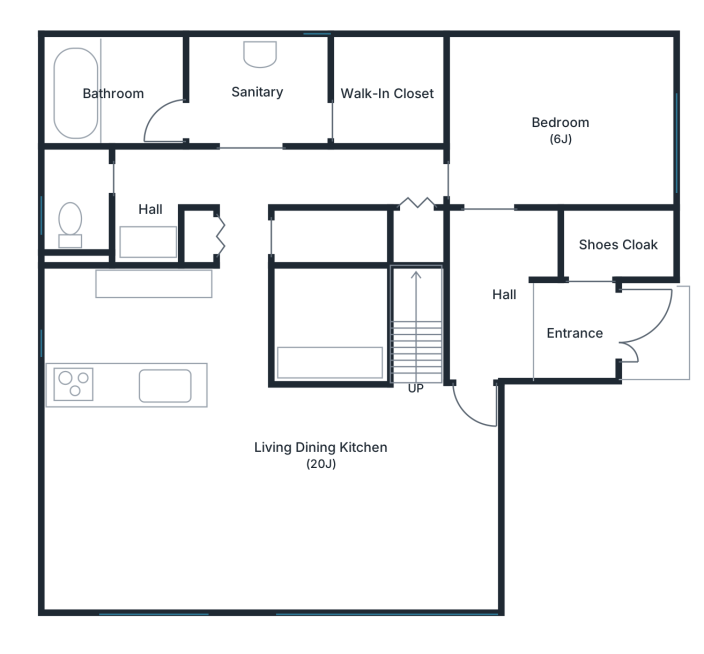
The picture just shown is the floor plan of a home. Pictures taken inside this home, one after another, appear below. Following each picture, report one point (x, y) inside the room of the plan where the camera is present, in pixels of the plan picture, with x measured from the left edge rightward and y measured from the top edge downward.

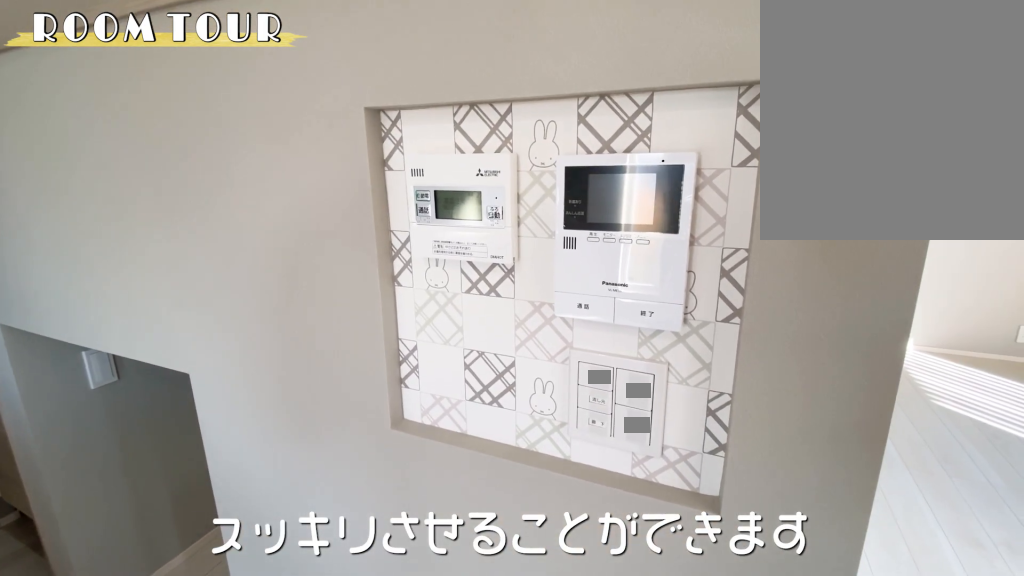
(125, 329)
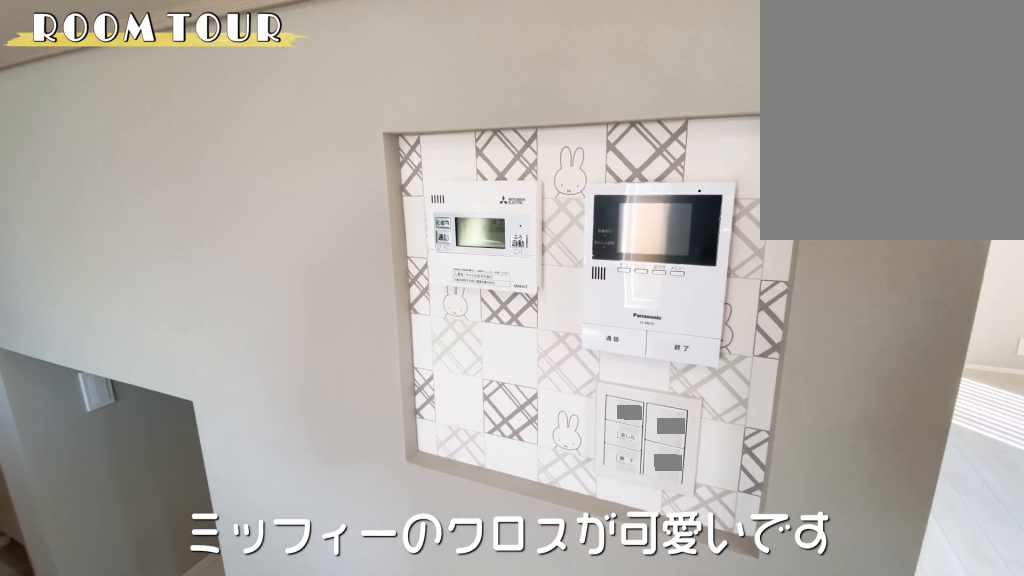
(125, 329)
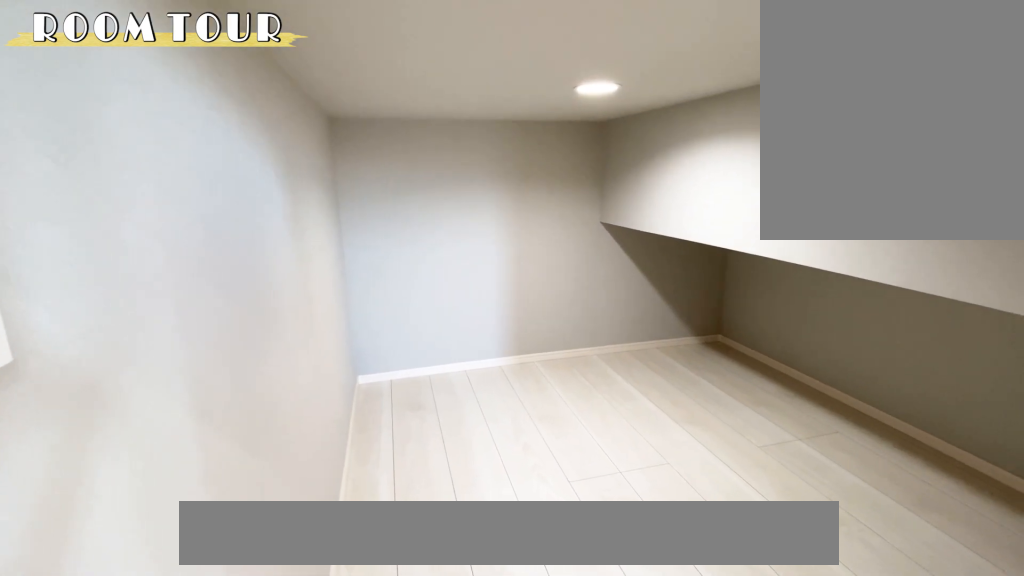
(332, 239)
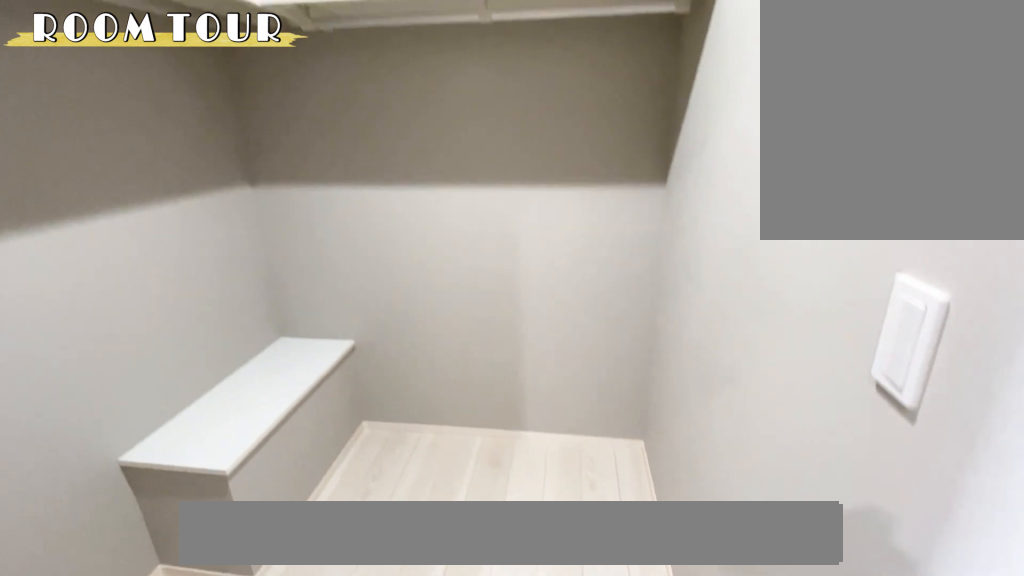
(389, 93)
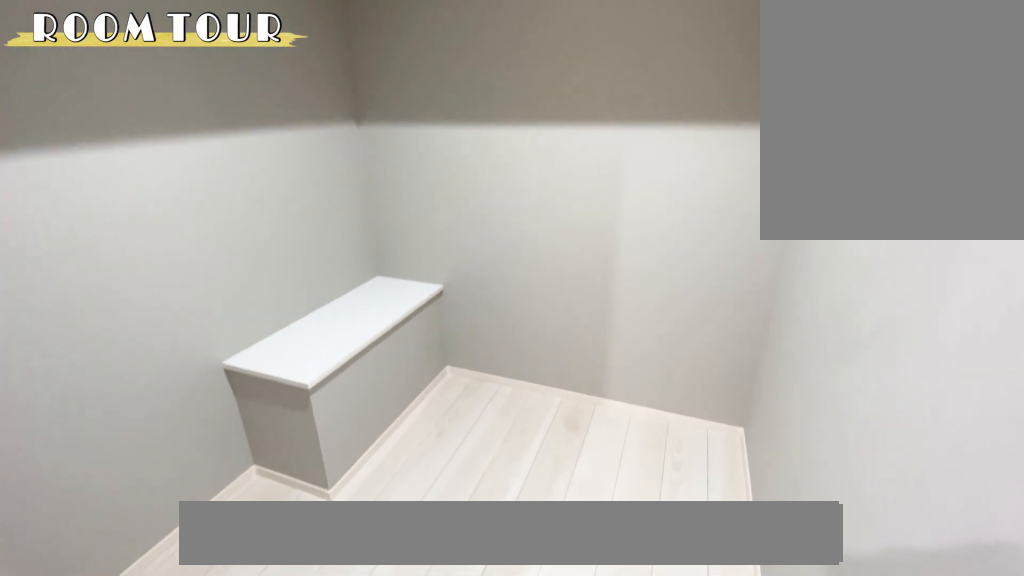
(389, 93)
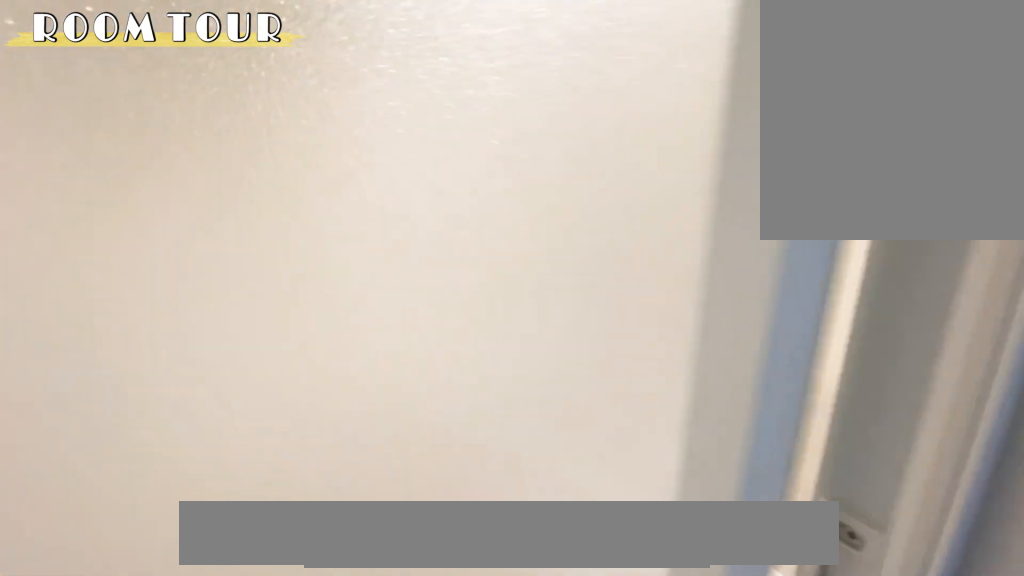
(110, 100)
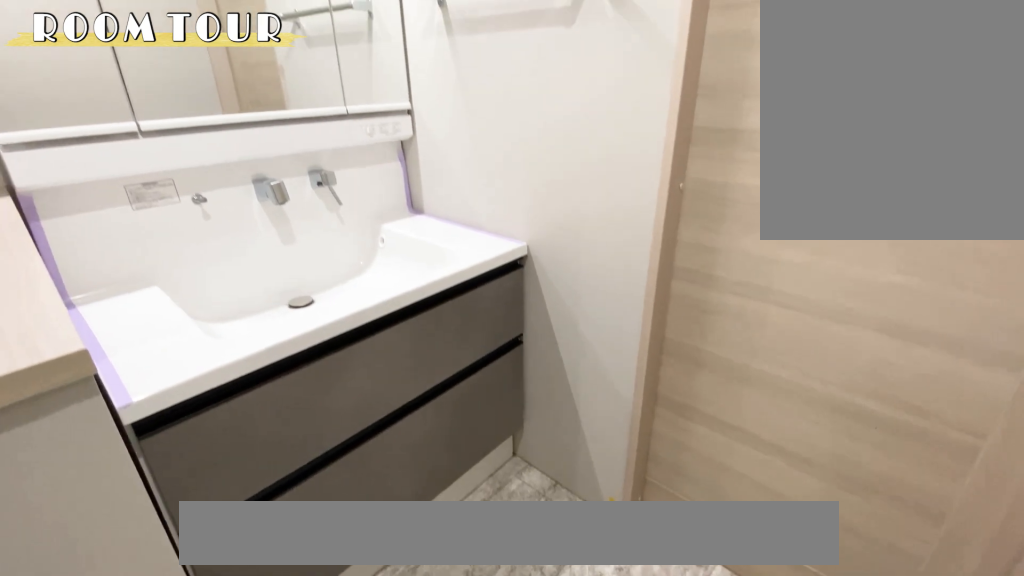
(154, 198)
